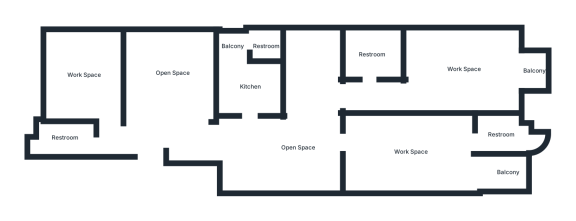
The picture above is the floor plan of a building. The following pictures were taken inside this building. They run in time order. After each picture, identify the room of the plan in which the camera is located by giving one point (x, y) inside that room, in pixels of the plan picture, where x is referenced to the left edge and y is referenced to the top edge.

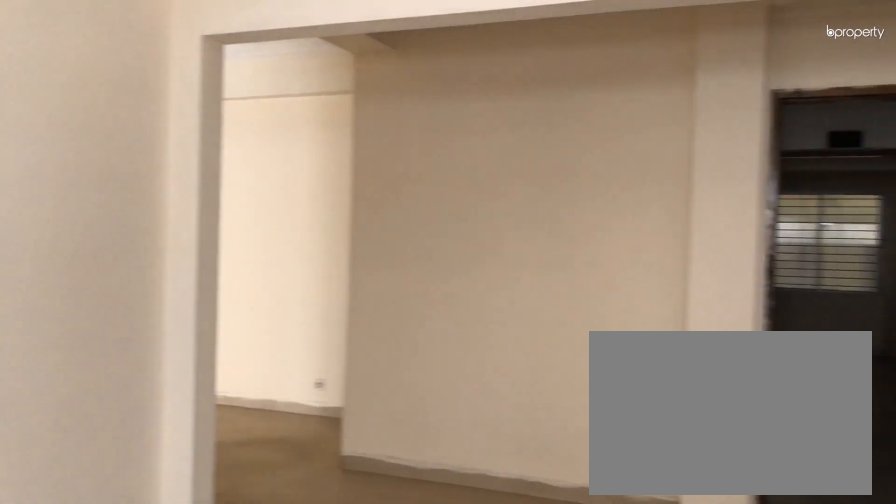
(174, 74)
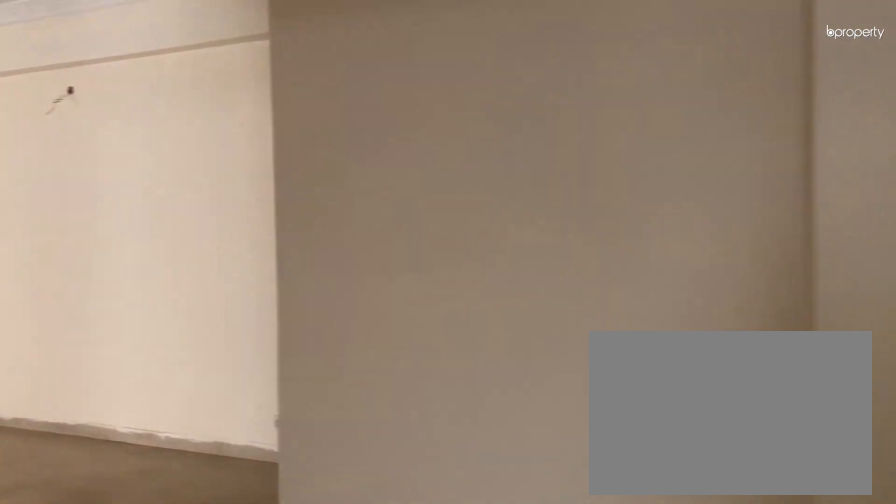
(207, 135)
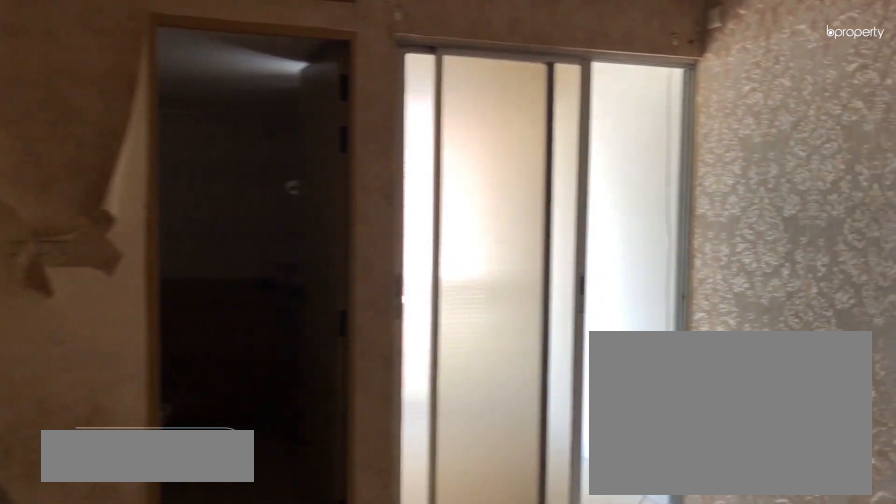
(410, 153)
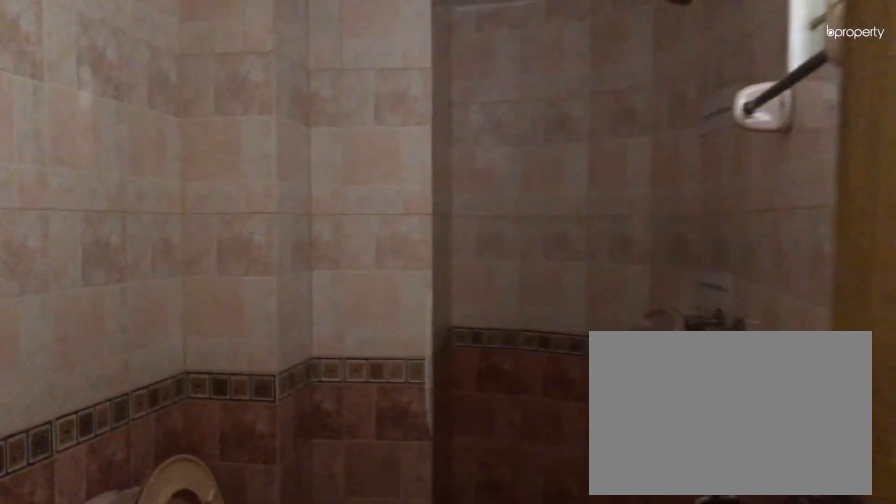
(501, 136)
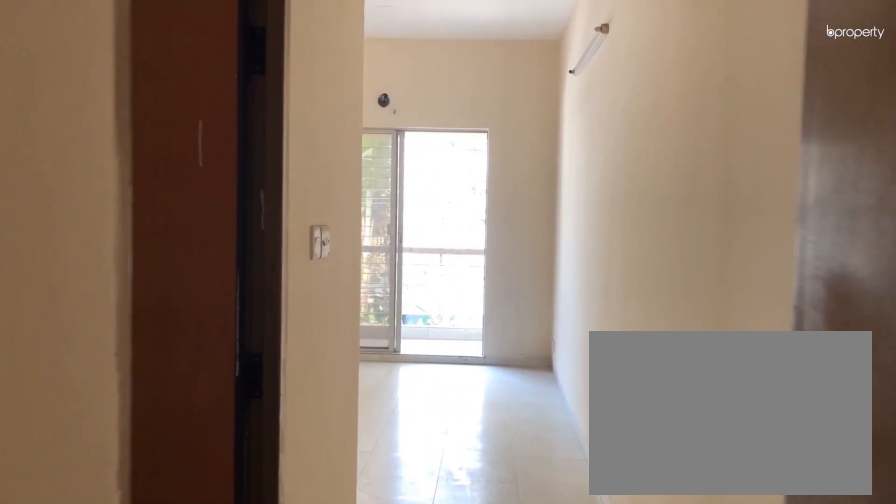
(360, 96)
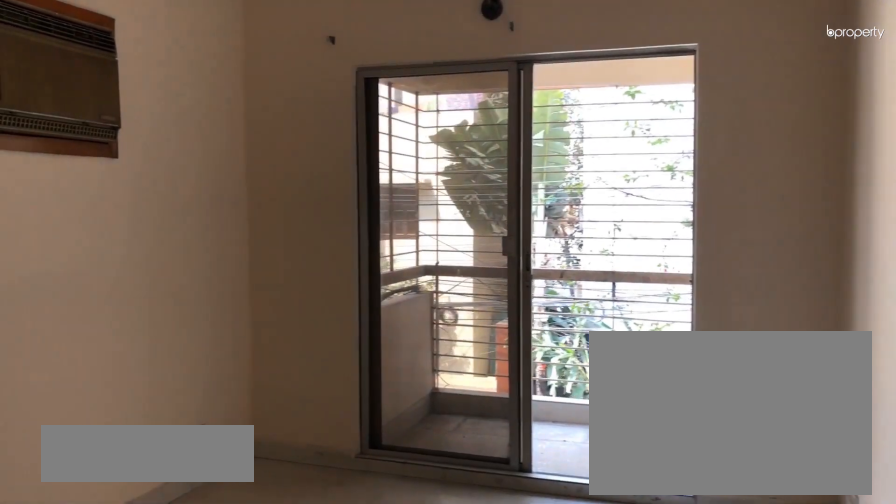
(464, 69)
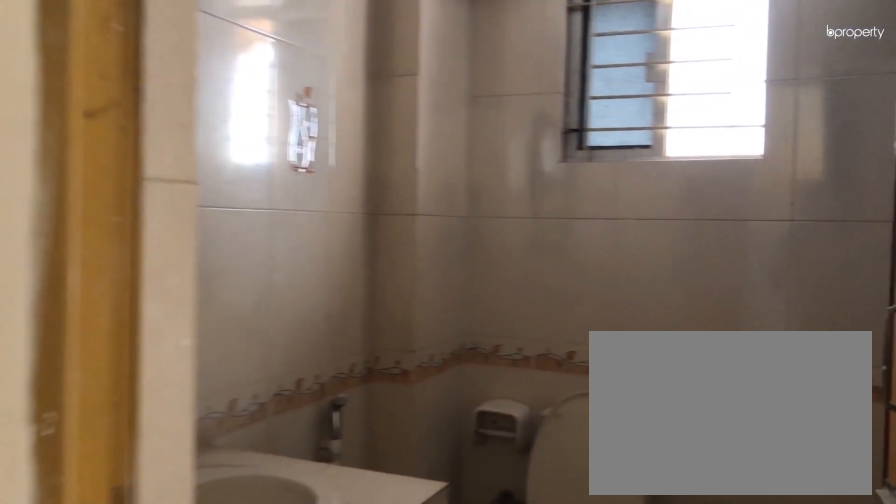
(371, 75)
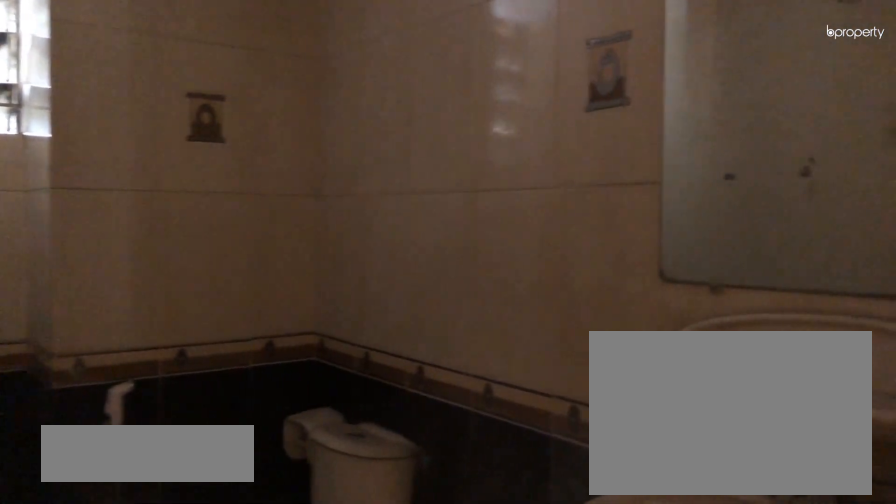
(64, 137)
